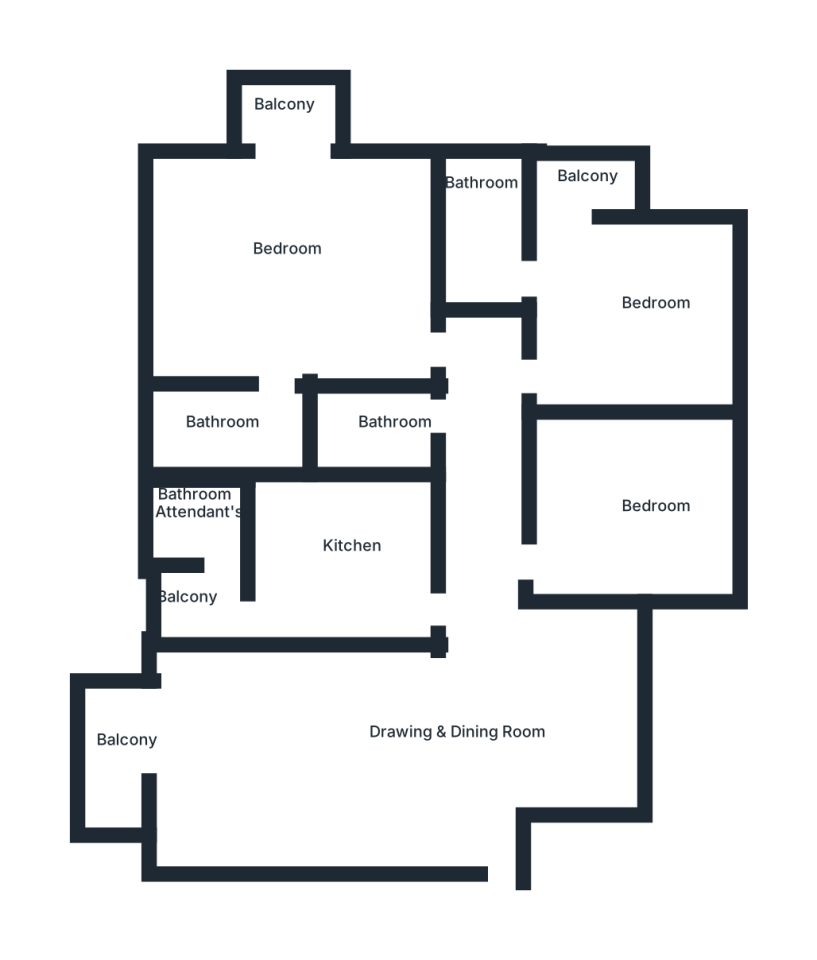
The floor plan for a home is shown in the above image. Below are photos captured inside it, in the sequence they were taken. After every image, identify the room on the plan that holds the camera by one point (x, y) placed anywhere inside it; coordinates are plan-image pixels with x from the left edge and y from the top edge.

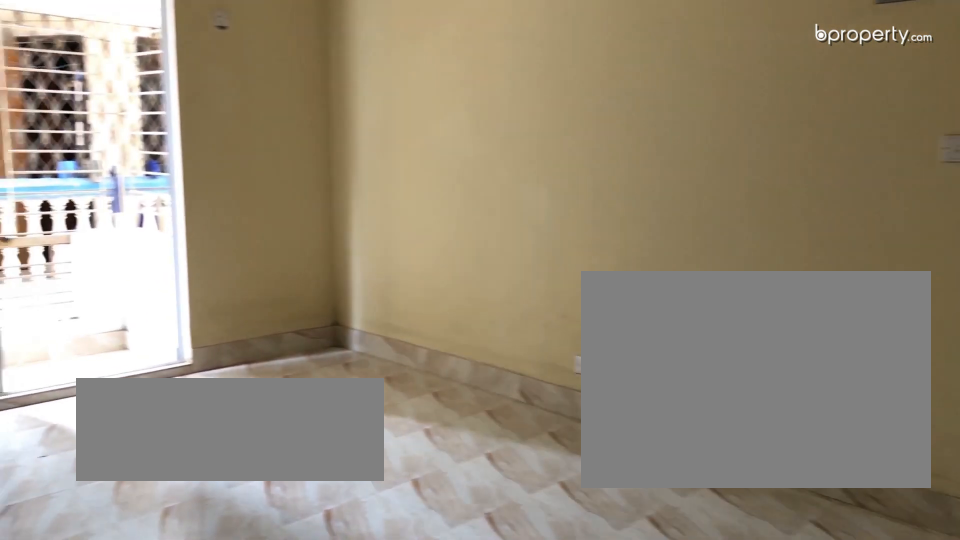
(461, 750)
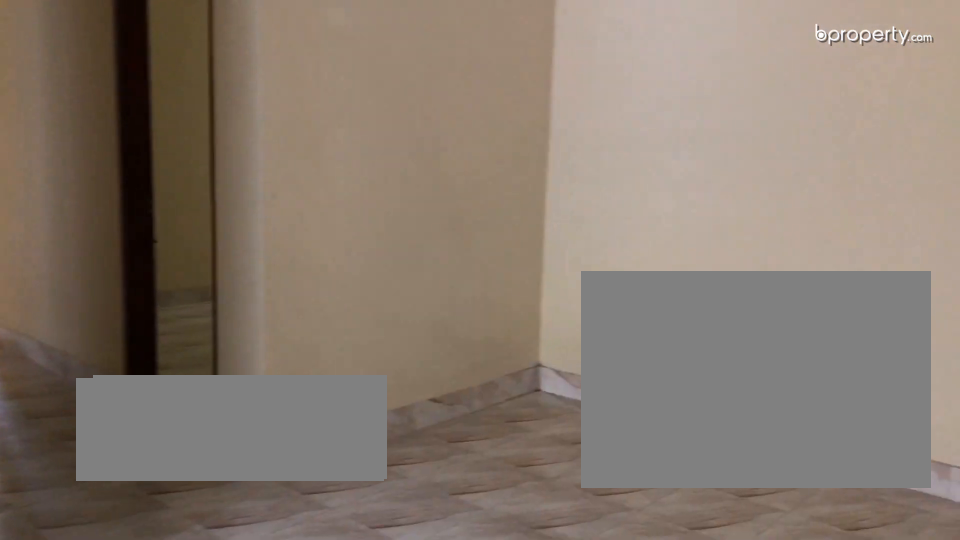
(461, 750)
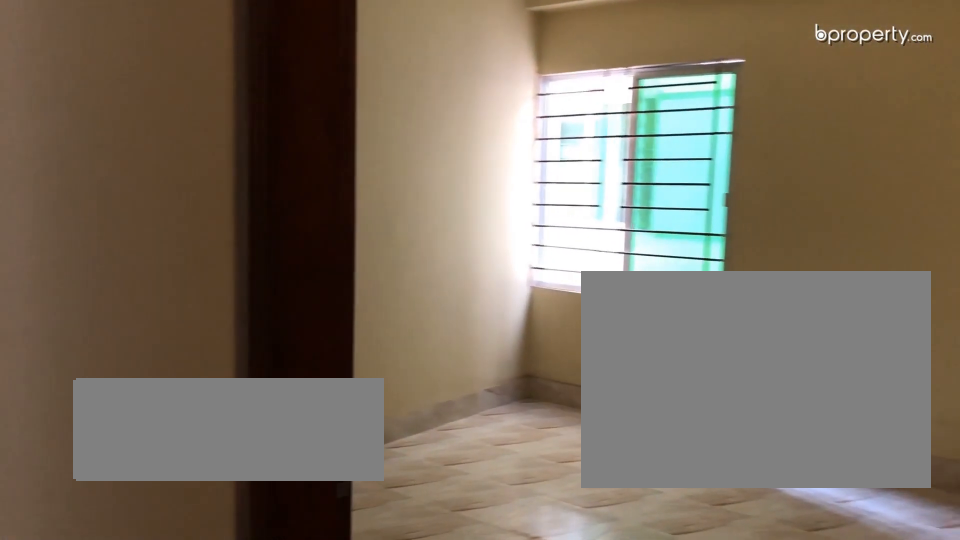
(601, 523)
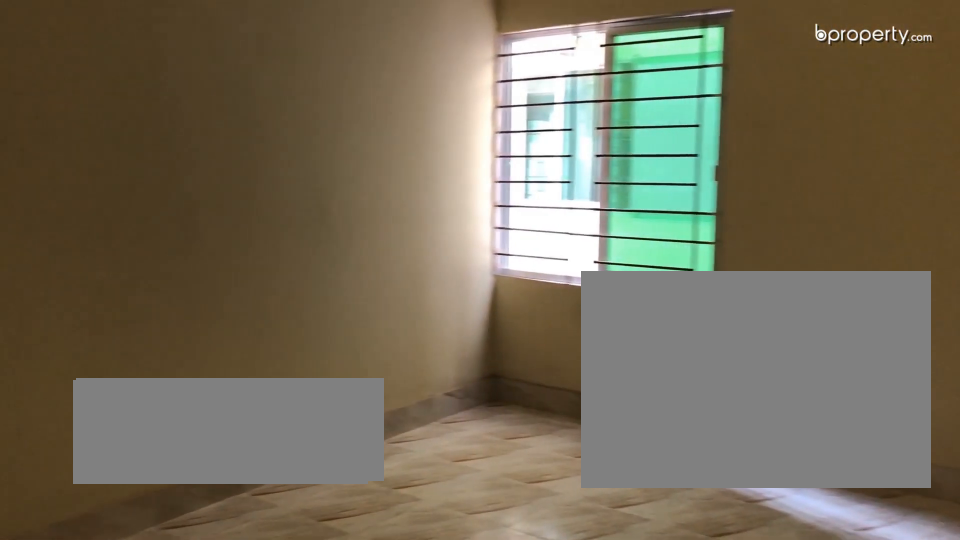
(601, 523)
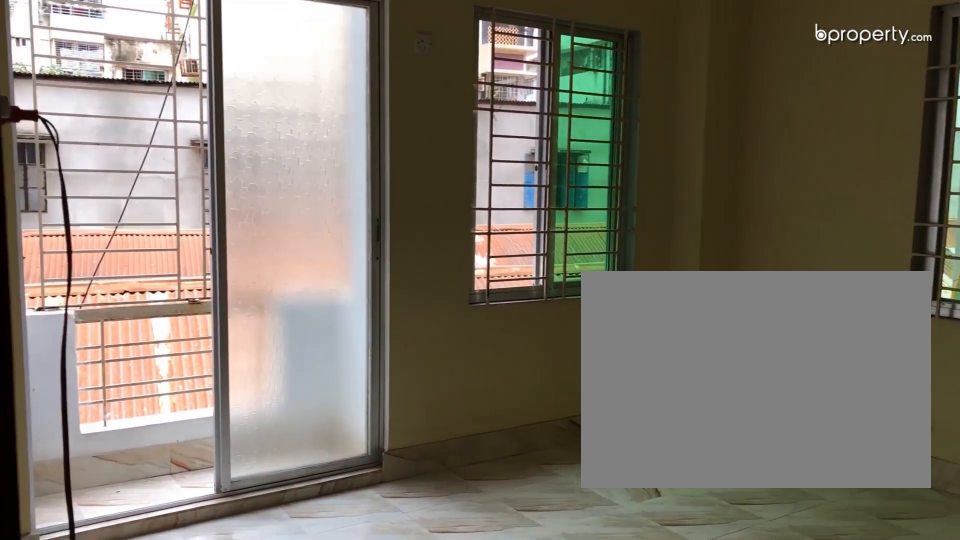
(579, 296)
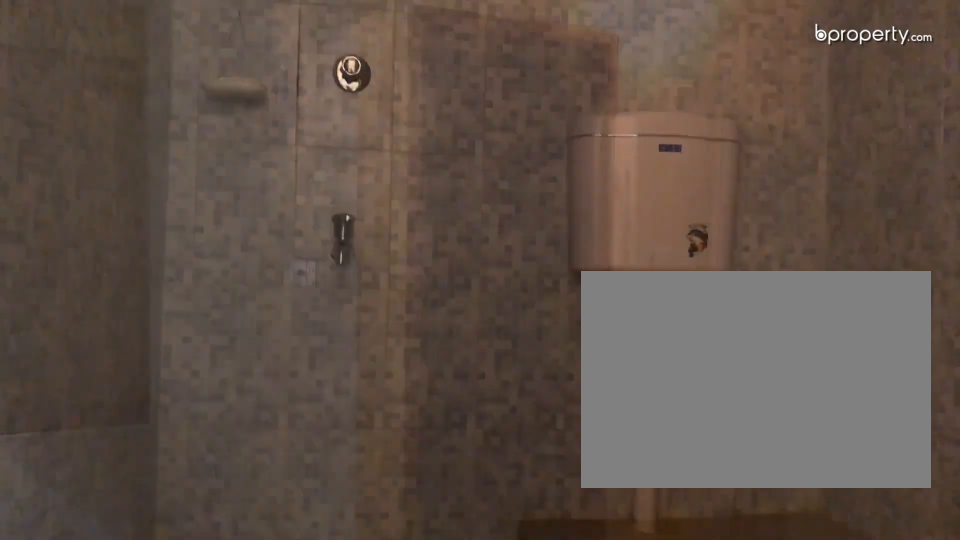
(390, 428)
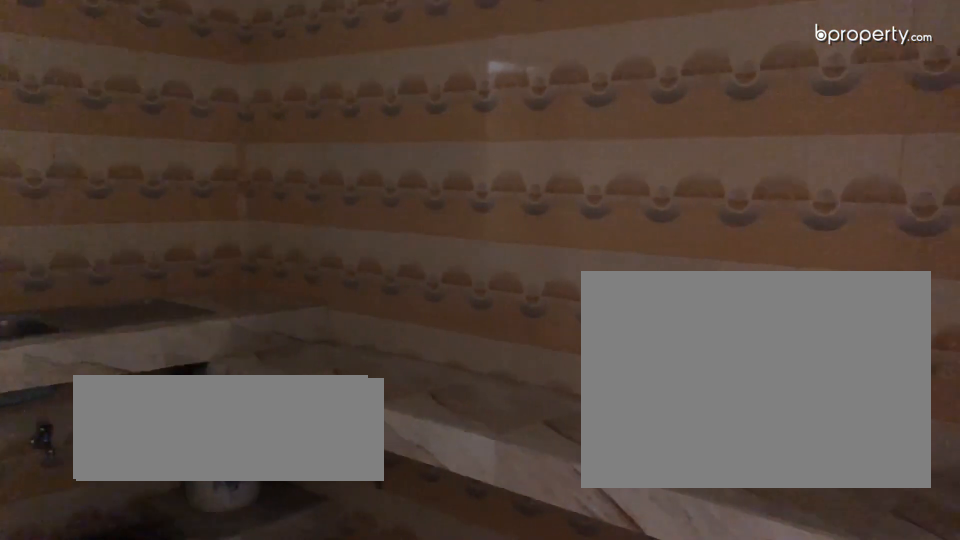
(357, 563)
